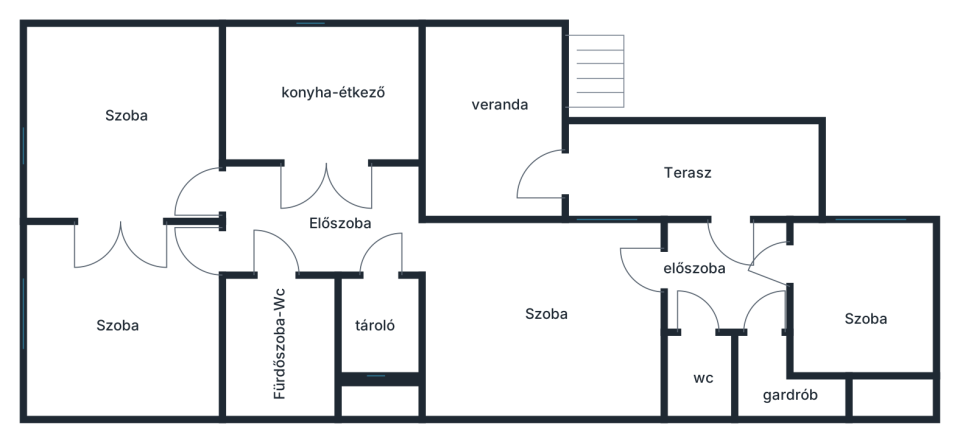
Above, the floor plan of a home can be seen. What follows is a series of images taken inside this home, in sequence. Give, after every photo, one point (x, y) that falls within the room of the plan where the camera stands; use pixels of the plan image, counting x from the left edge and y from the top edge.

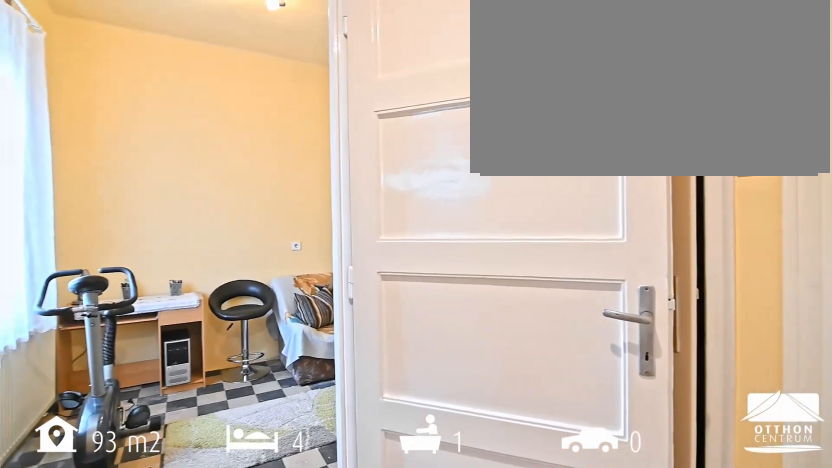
(707, 267)
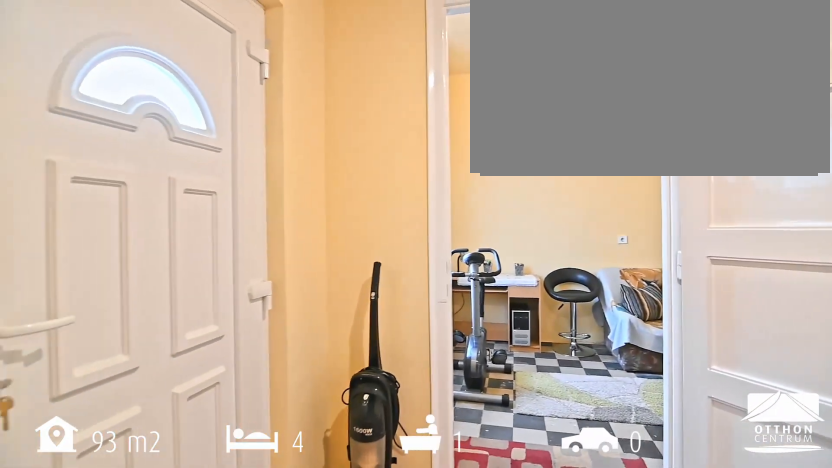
(707, 268)
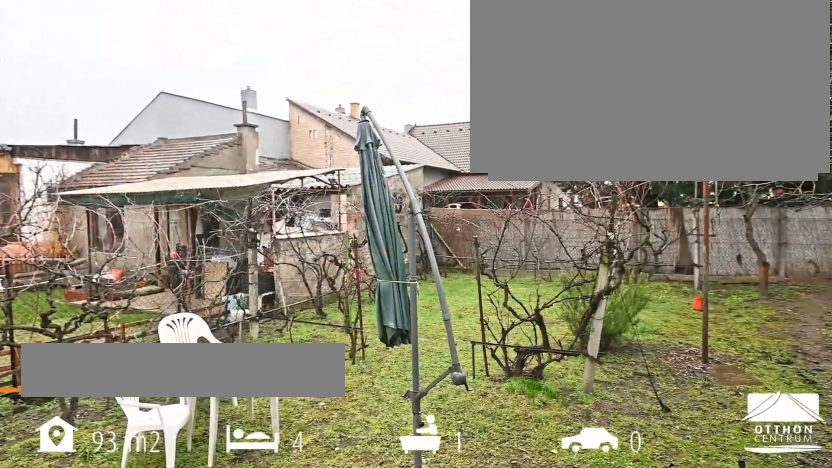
(686, 173)
